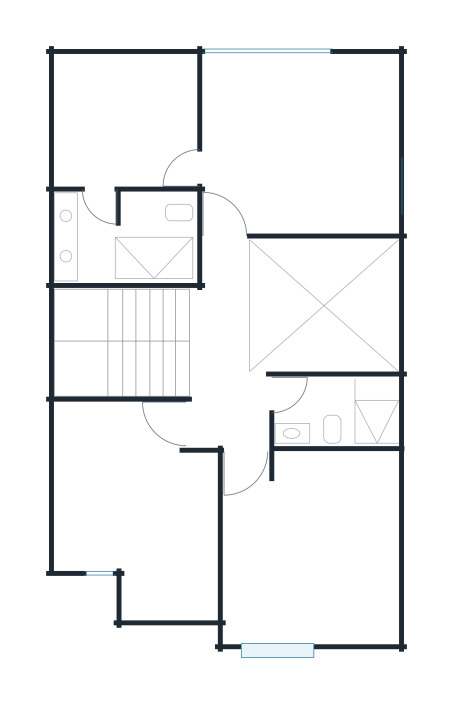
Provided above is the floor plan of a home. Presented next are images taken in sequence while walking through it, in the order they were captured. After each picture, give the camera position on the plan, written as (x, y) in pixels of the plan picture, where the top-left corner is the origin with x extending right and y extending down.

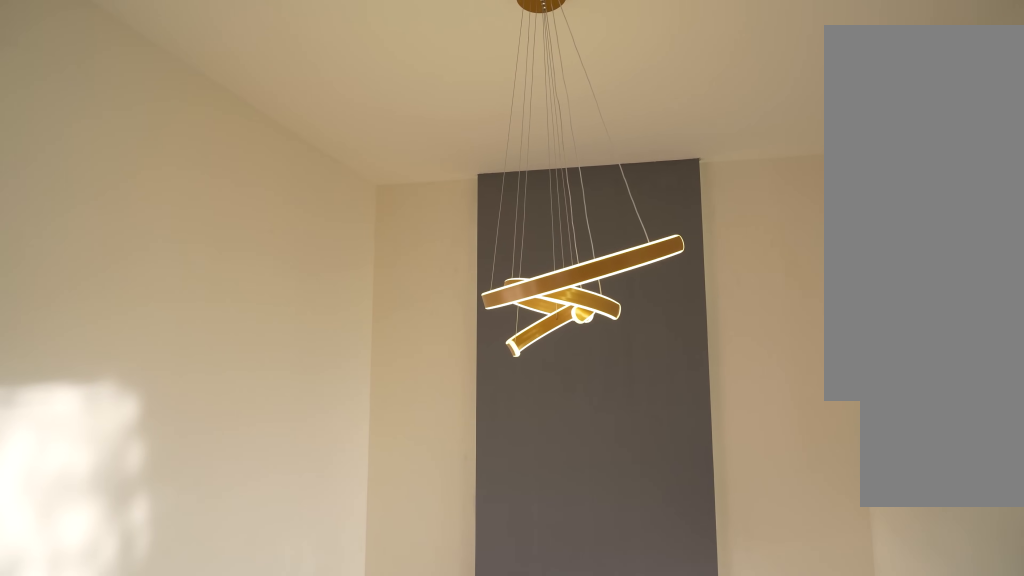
(227, 312)
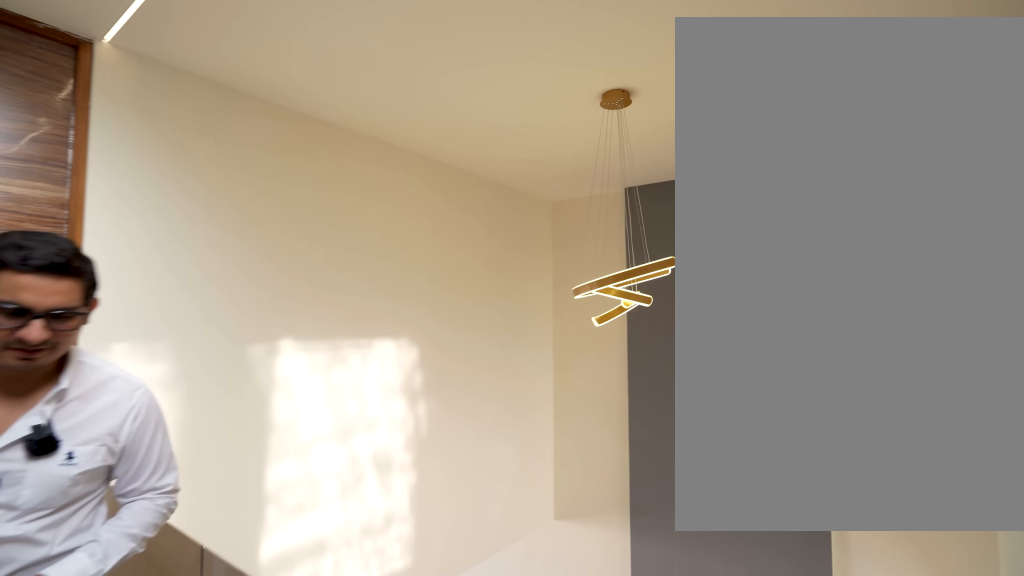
(227, 312)
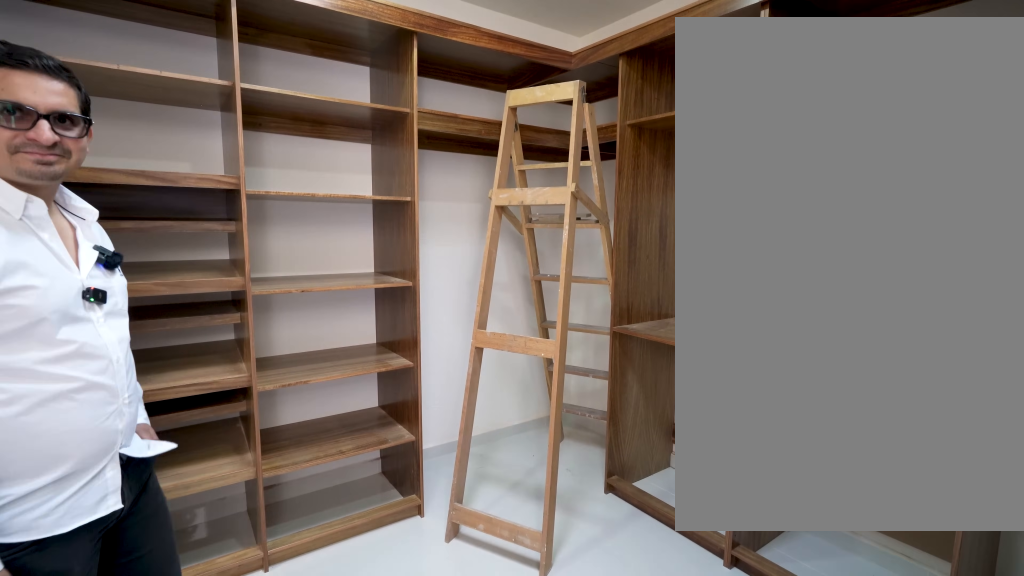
(123, 165)
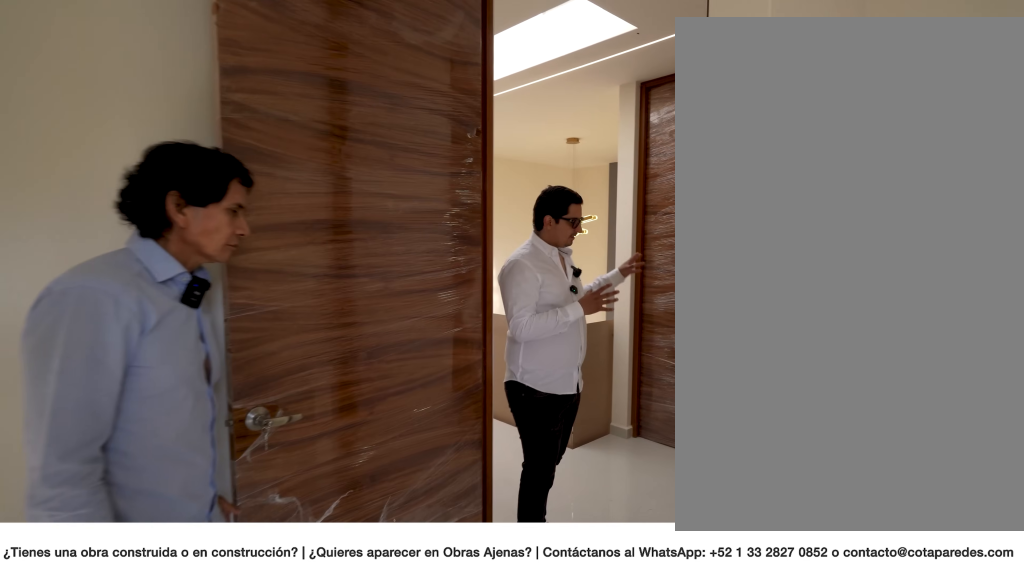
(165, 452)
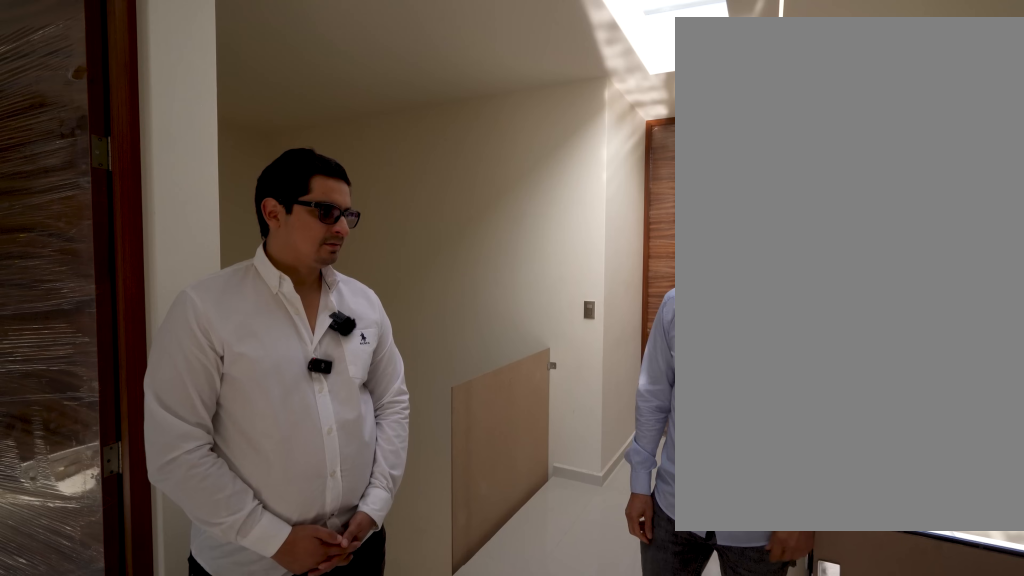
(245, 464)
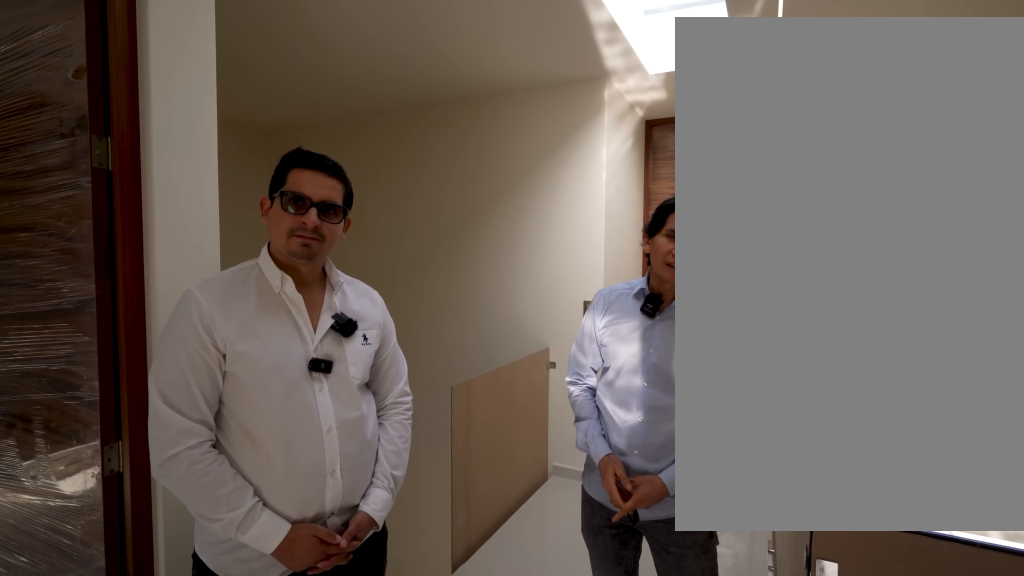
(245, 464)
